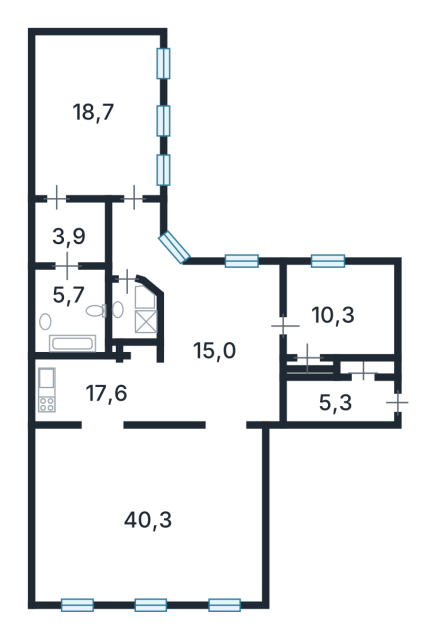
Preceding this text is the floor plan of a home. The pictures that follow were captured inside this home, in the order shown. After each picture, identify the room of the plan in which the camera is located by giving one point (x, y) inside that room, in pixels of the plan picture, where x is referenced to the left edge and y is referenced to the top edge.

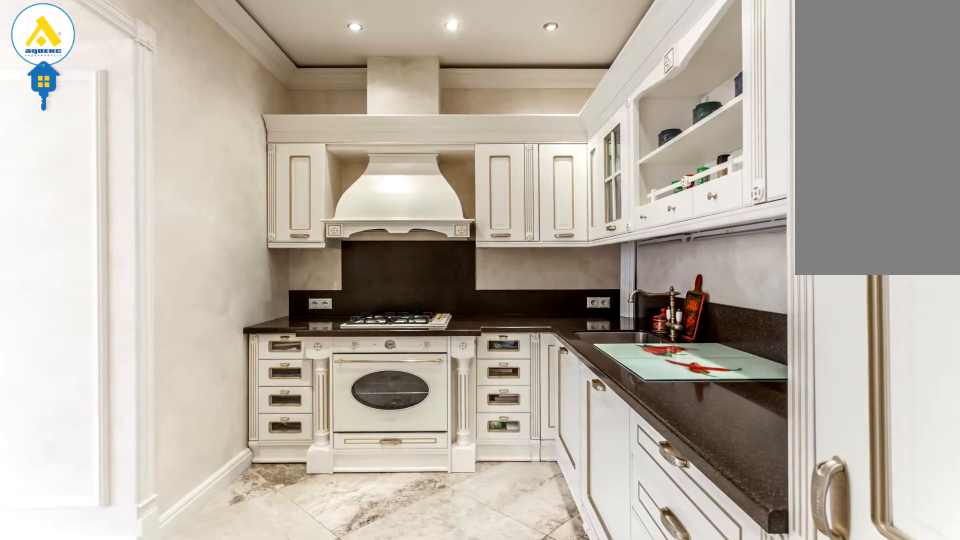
(107, 390)
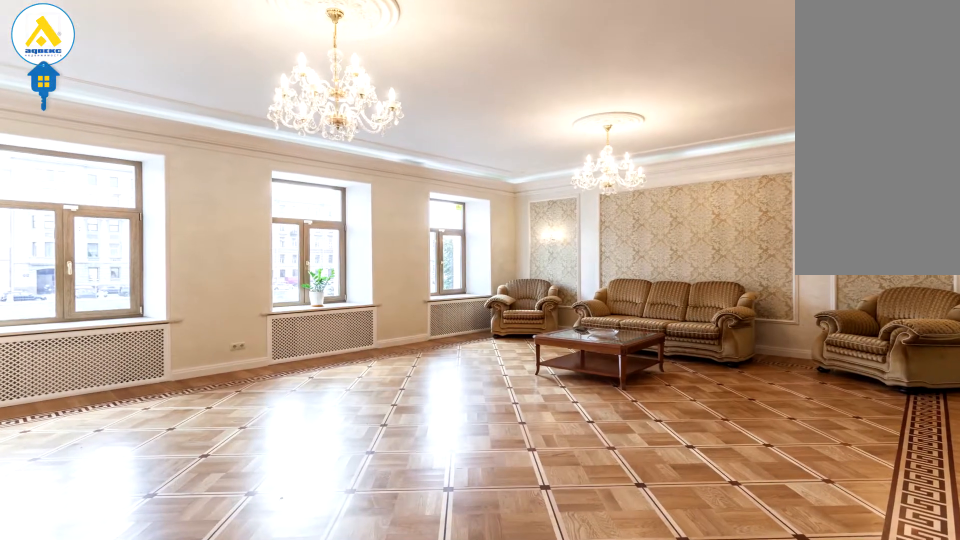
(146, 475)
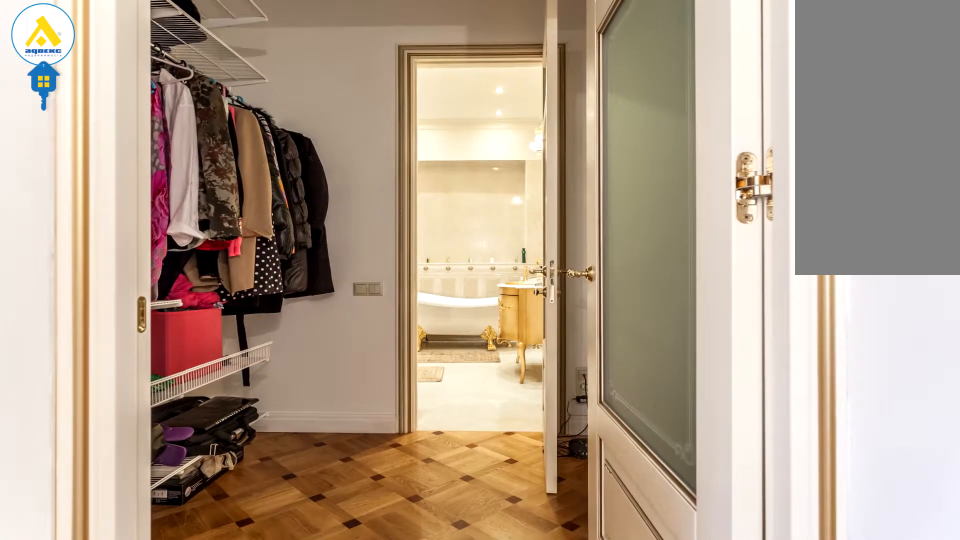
(72, 236)
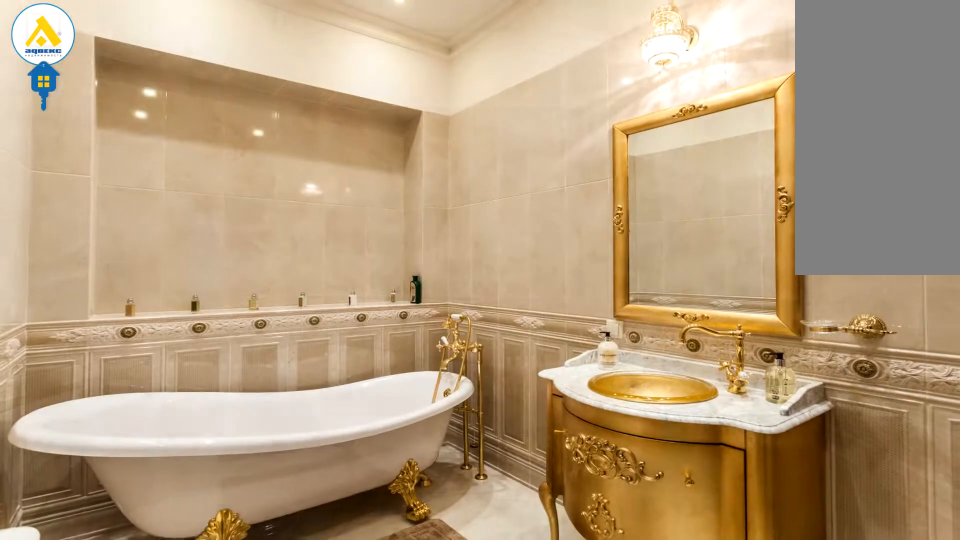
(68, 304)
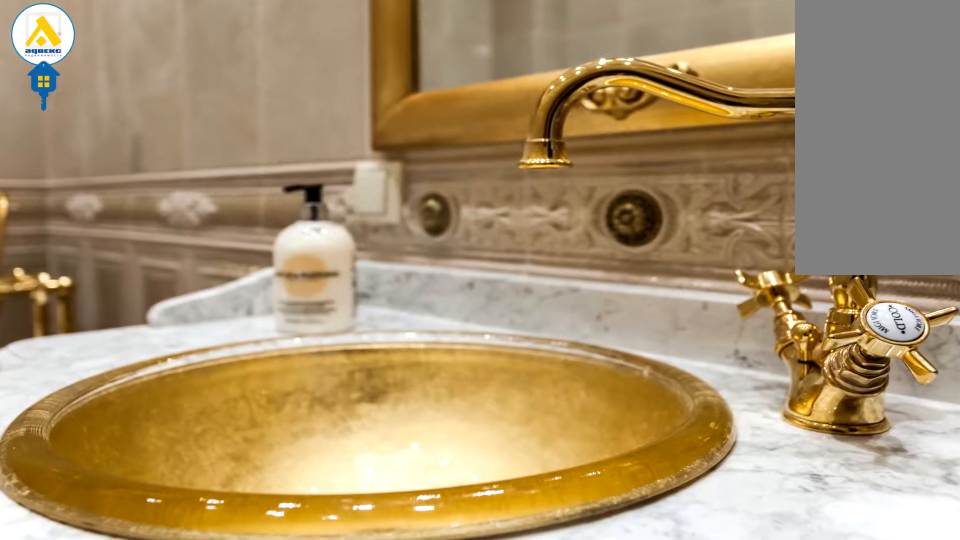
(68, 305)
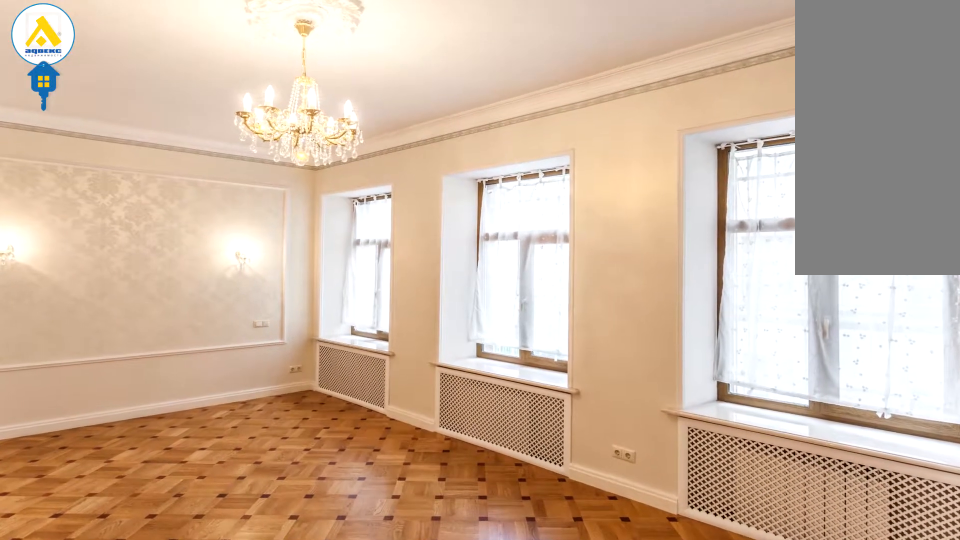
(92, 152)
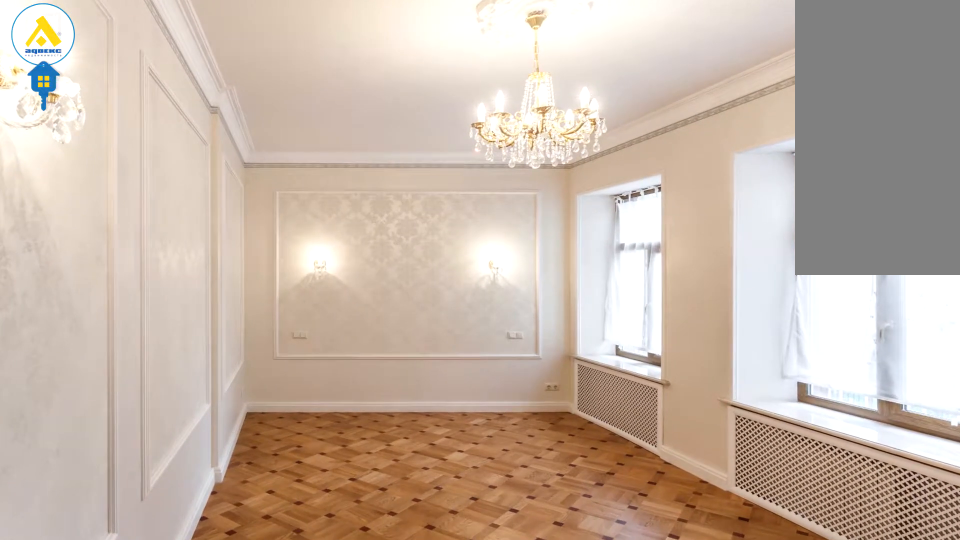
(92, 152)
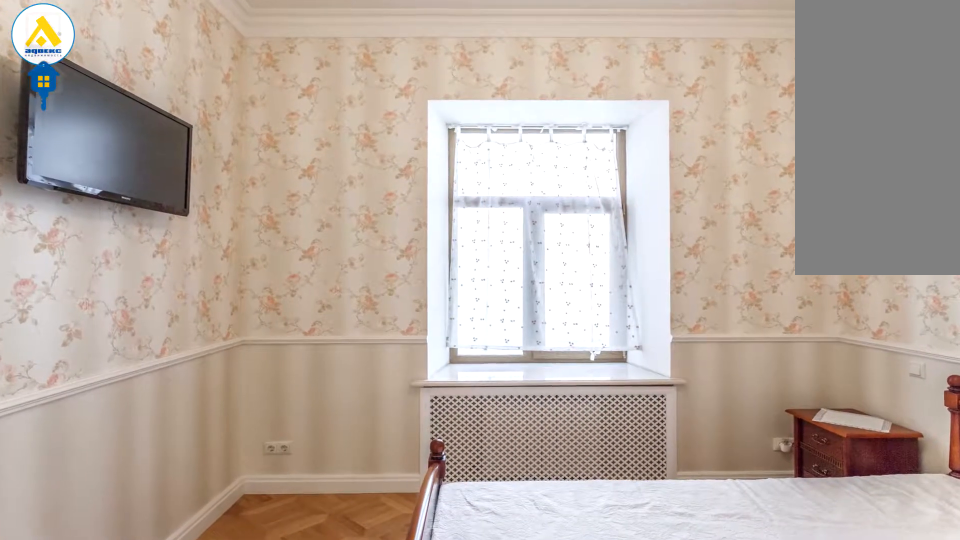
(332, 317)
